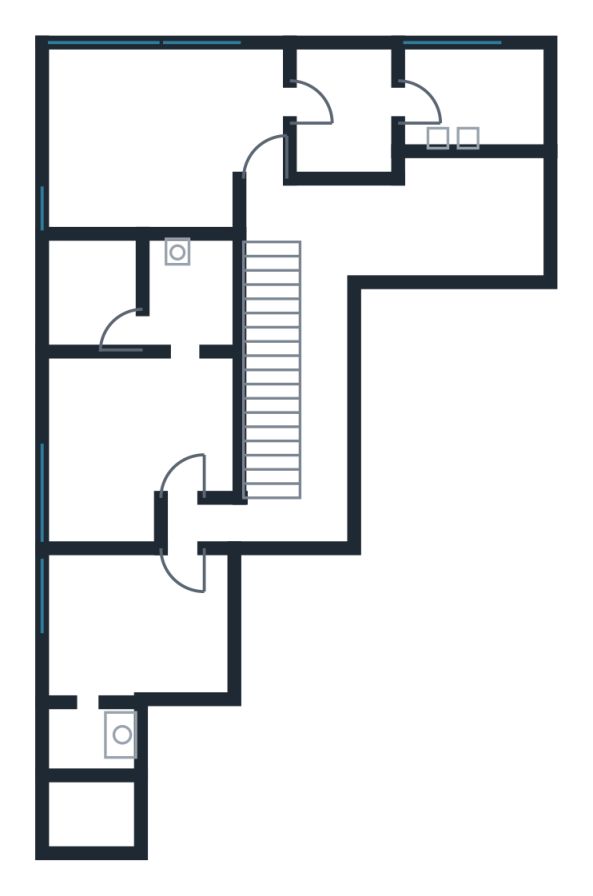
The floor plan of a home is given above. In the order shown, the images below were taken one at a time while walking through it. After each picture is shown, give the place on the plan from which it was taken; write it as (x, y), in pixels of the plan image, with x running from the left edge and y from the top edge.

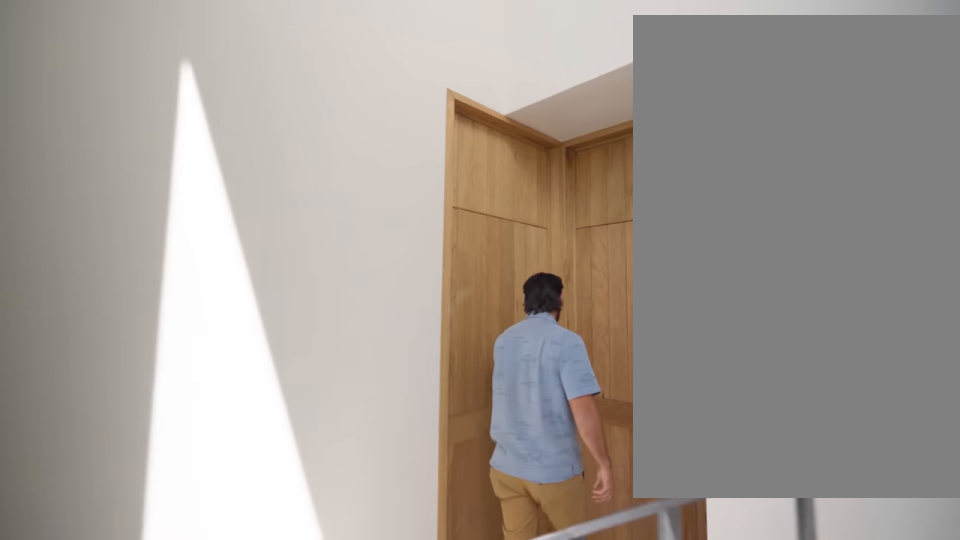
(315, 508)
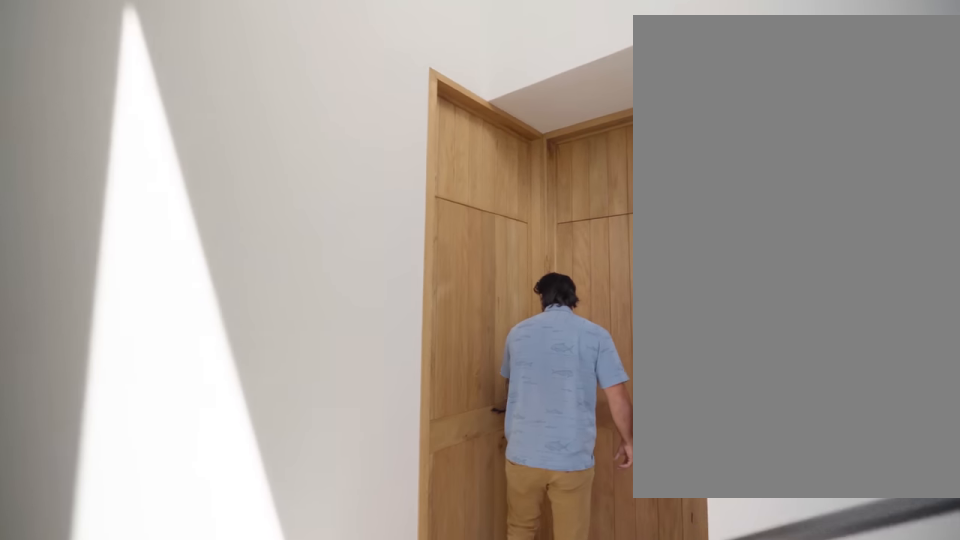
(315, 510)
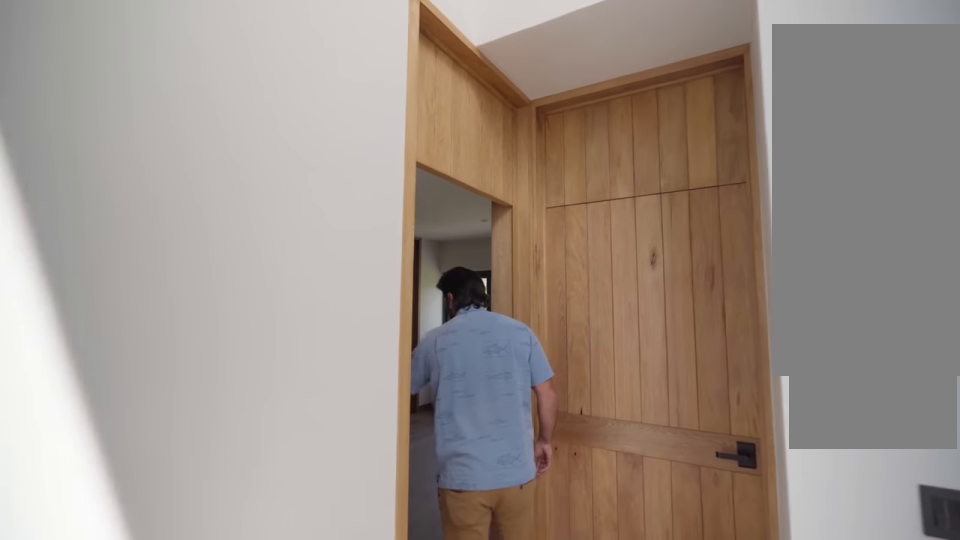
(294, 521)
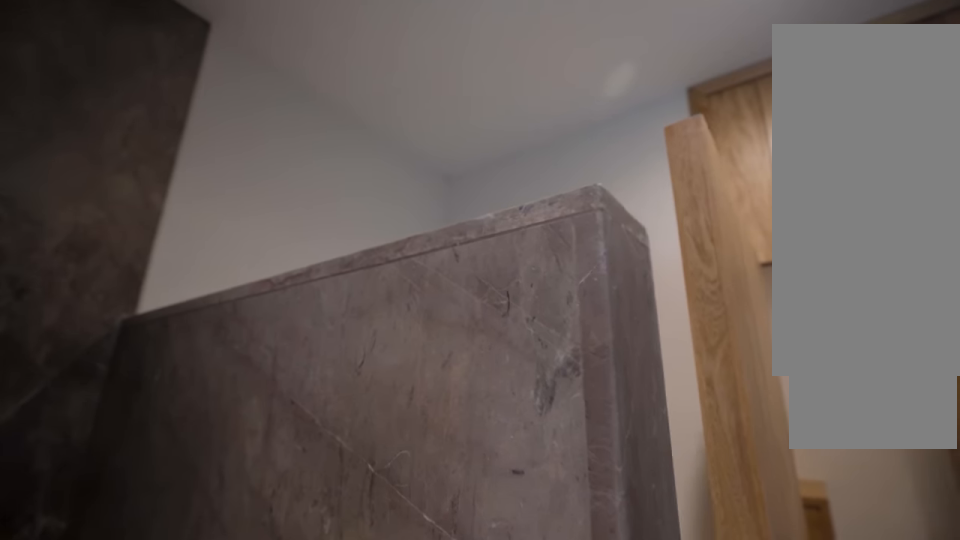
(74, 313)
